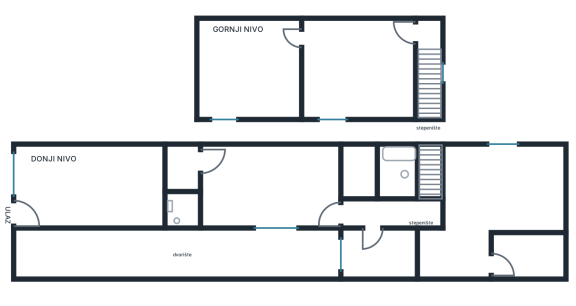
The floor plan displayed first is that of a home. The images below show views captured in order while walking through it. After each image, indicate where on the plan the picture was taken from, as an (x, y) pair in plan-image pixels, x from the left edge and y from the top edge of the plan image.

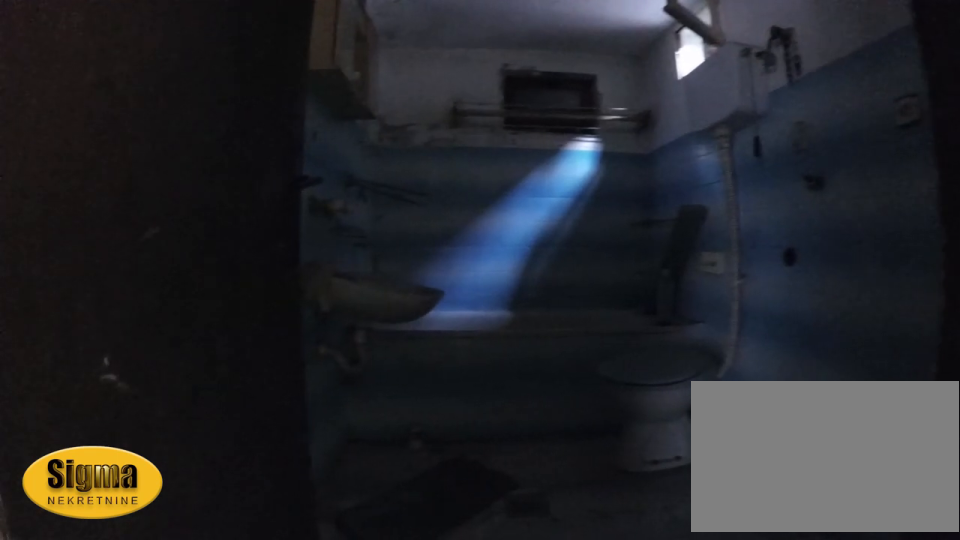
(402, 216)
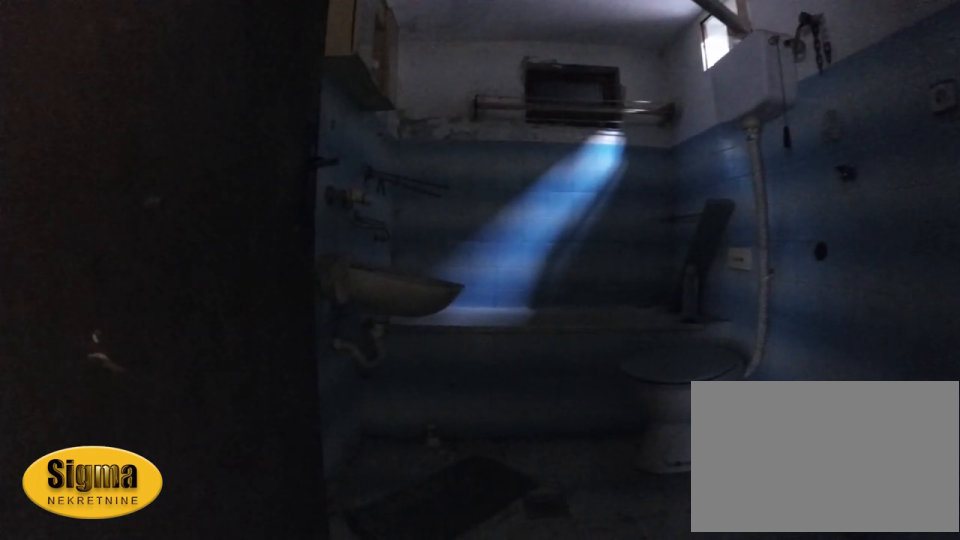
(403, 213)
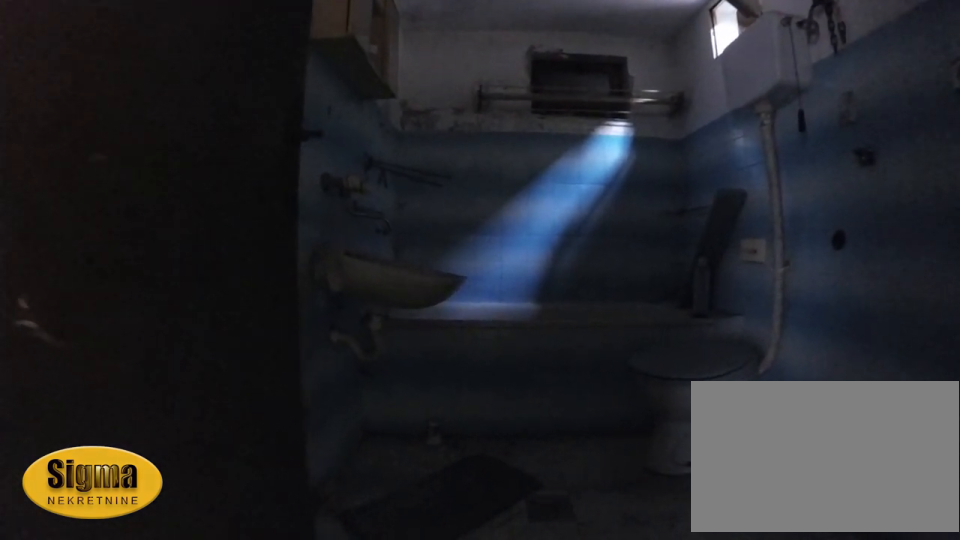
(403, 211)
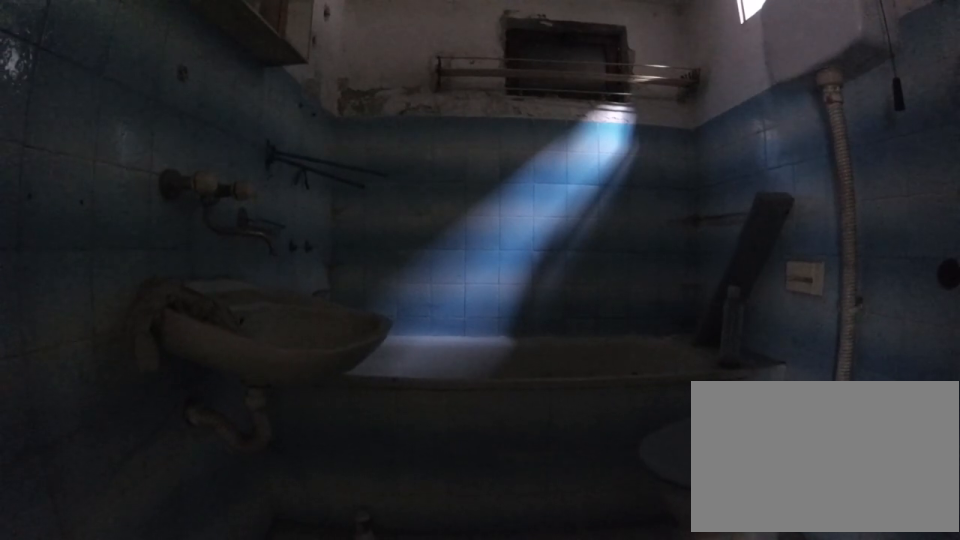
(403, 196)
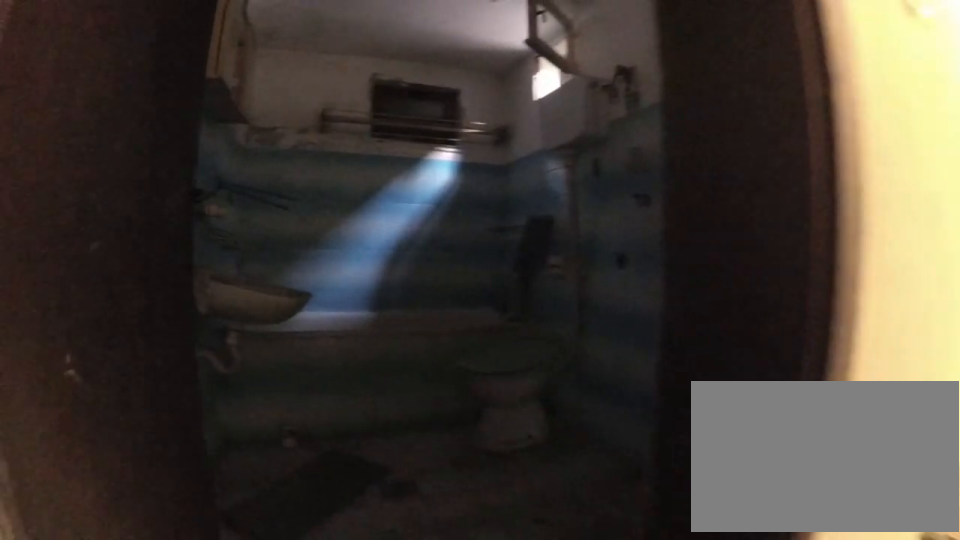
(392, 210)
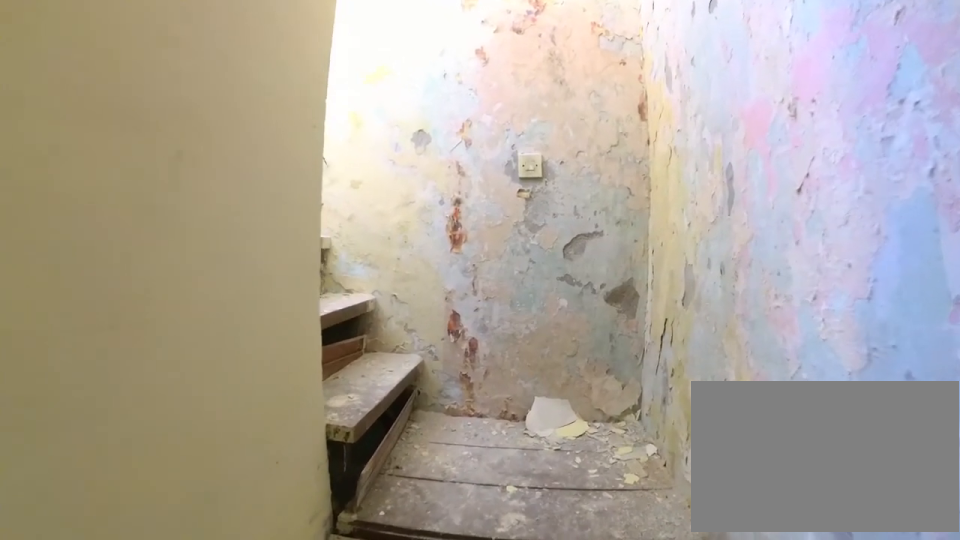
(410, 231)
